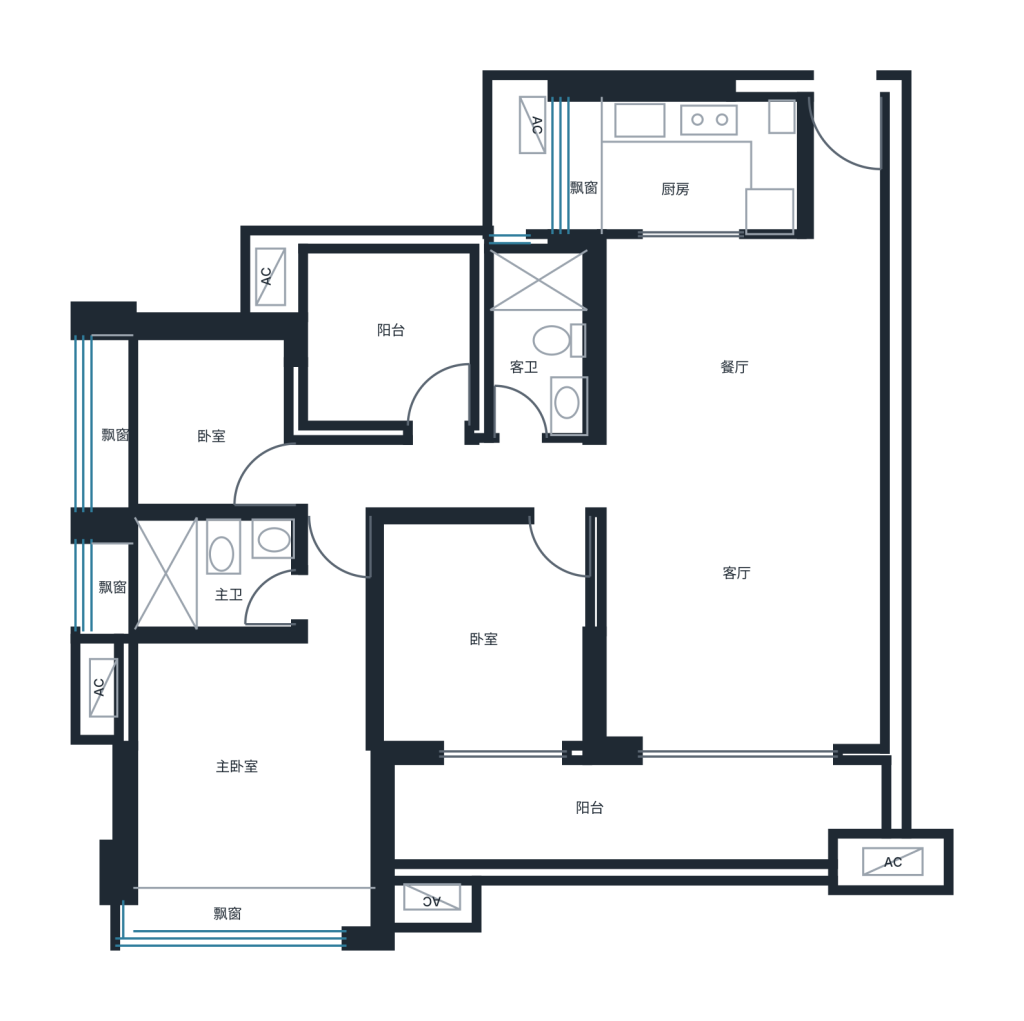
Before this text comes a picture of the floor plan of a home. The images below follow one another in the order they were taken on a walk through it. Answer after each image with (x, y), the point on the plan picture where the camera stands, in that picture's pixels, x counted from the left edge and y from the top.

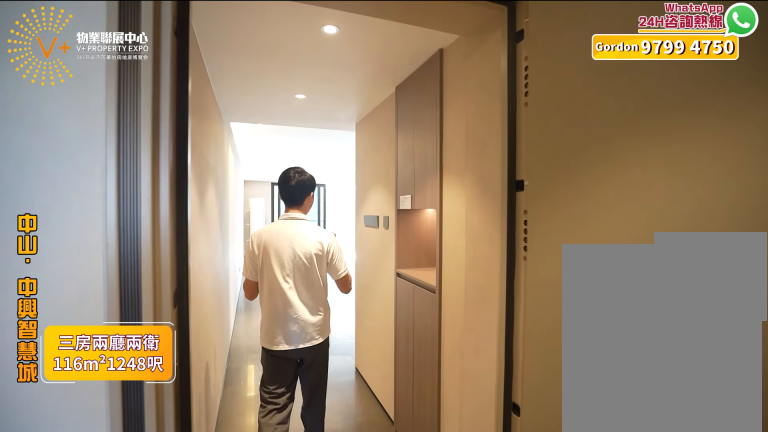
(831, 147)
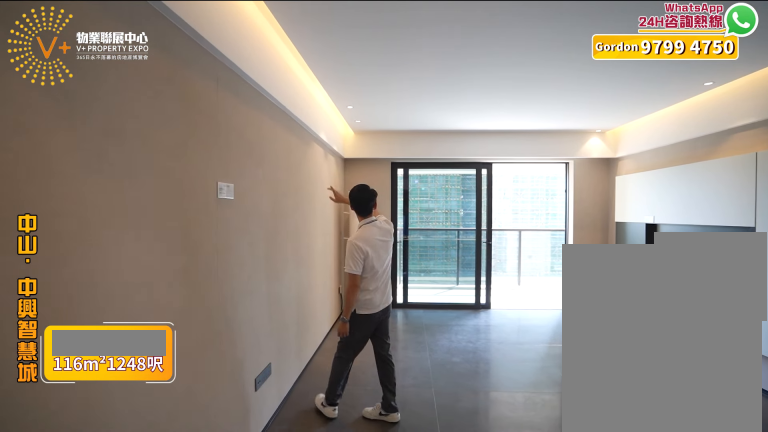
(826, 517)
